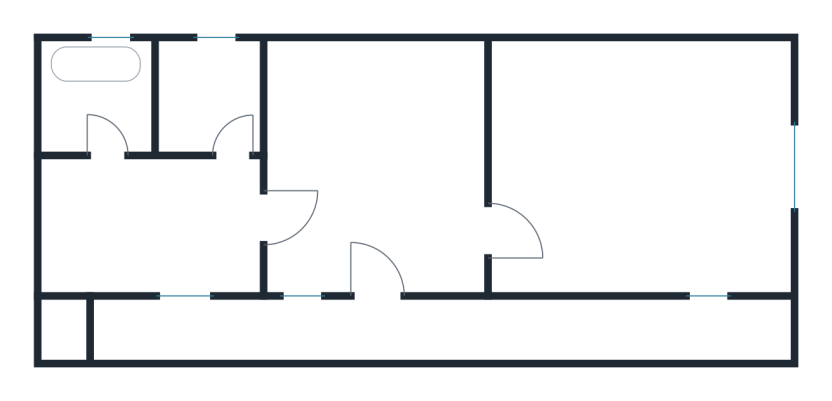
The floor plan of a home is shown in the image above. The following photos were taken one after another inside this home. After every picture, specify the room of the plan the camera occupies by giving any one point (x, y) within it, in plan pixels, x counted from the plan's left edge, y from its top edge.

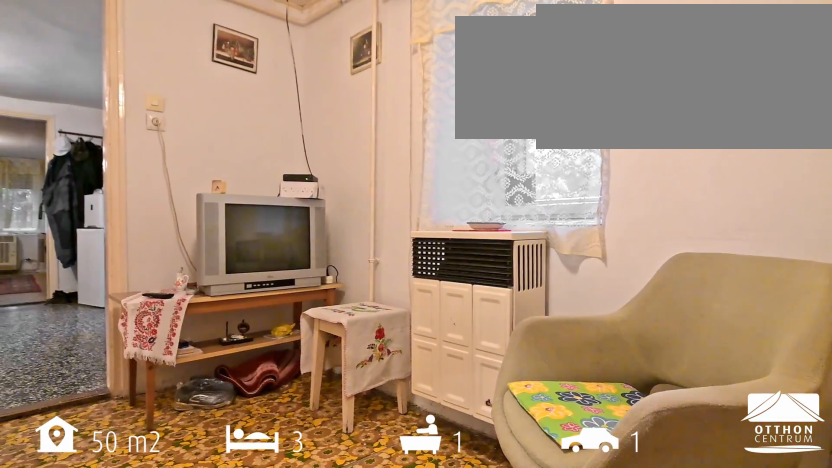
(135, 226)
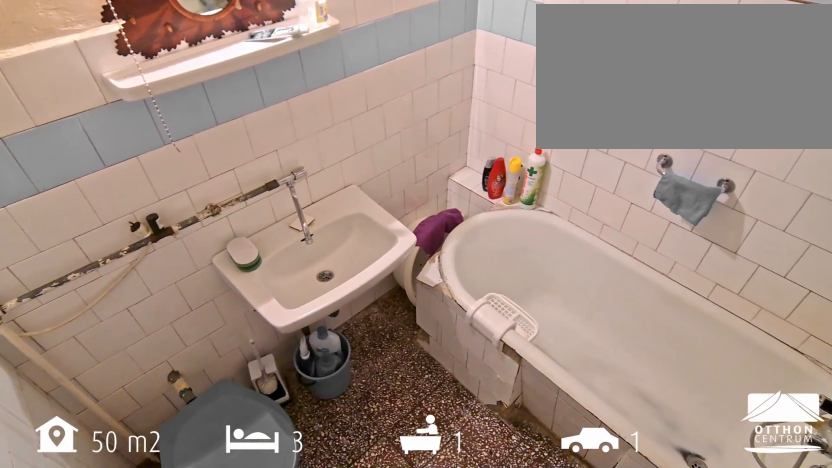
(101, 105)
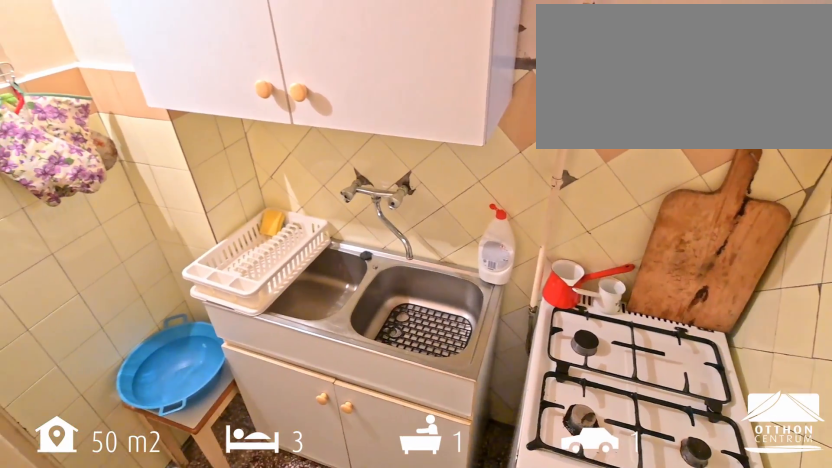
(207, 91)
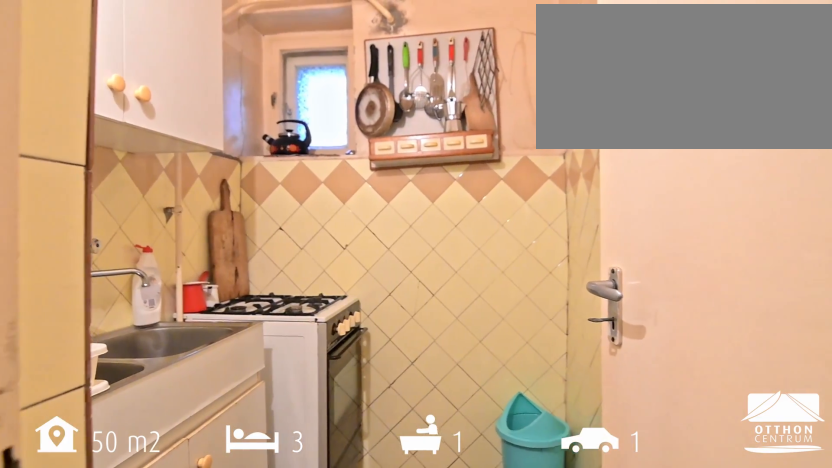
(207, 91)
